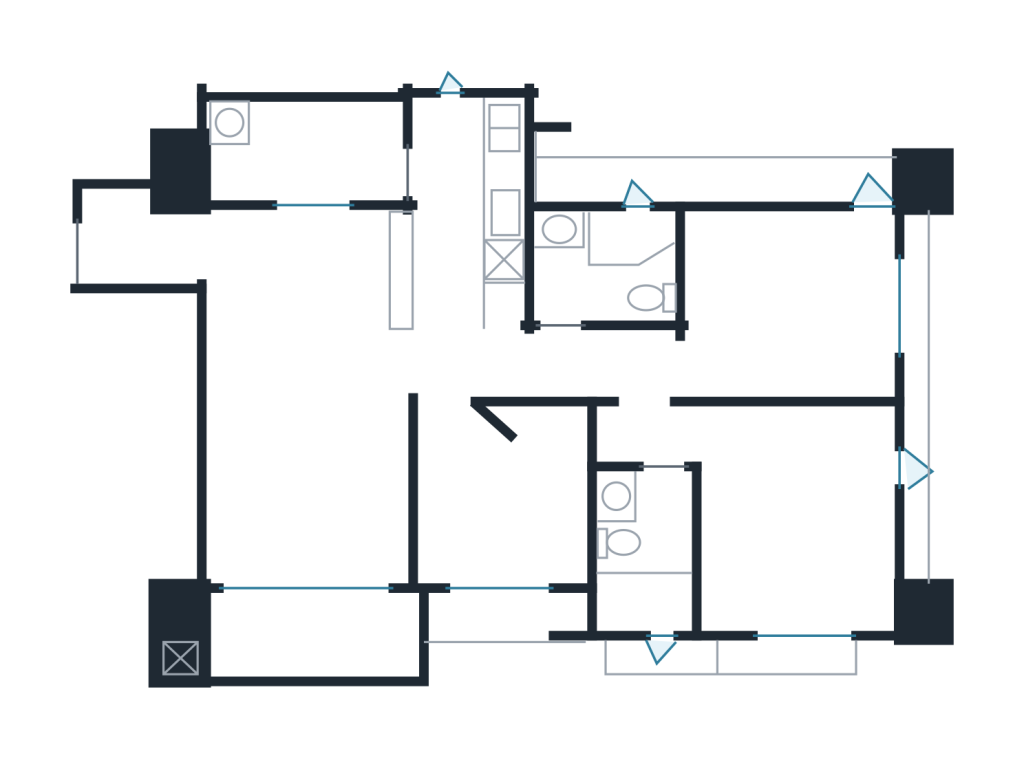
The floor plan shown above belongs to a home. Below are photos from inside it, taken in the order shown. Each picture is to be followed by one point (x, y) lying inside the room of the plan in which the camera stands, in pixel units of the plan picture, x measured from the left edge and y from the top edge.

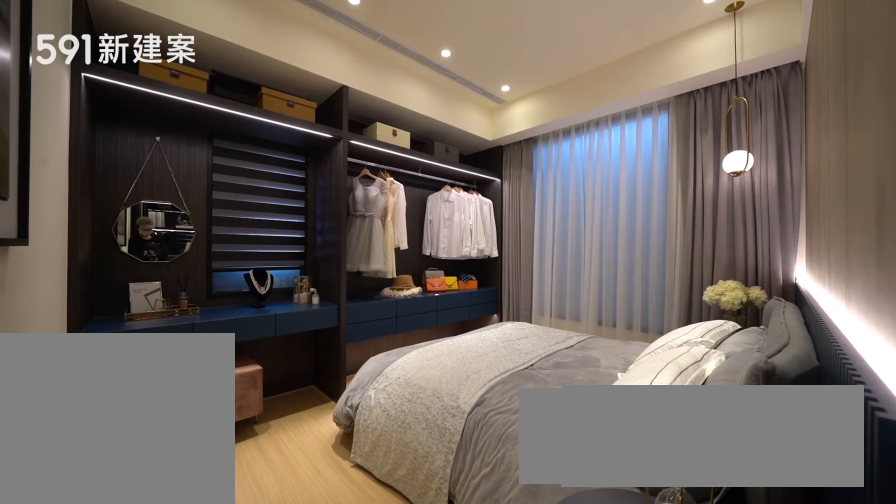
(778, 510)
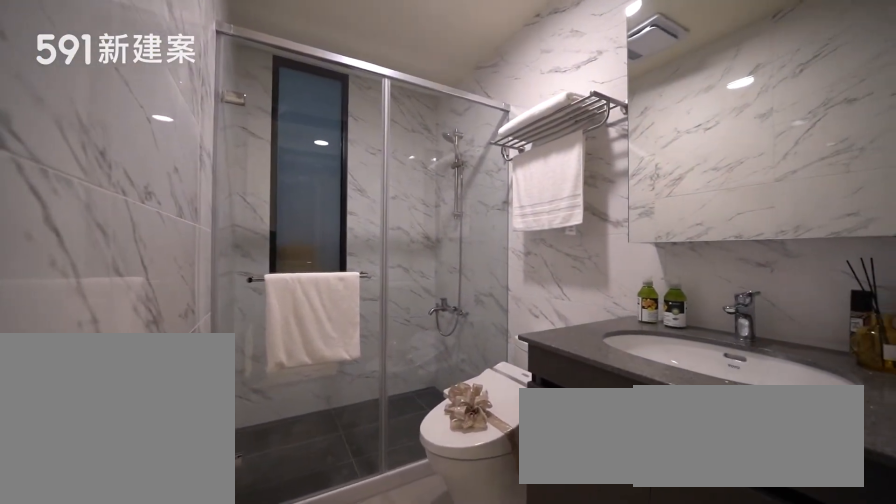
(640, 557)
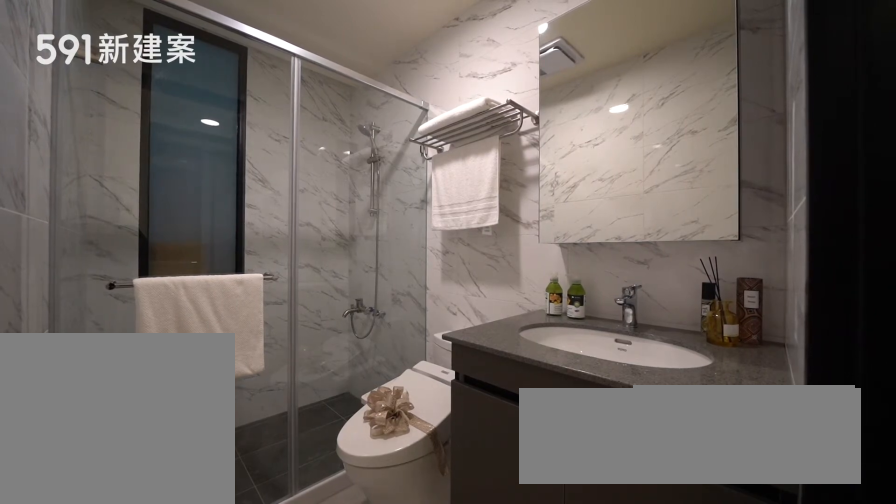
(640, 557)
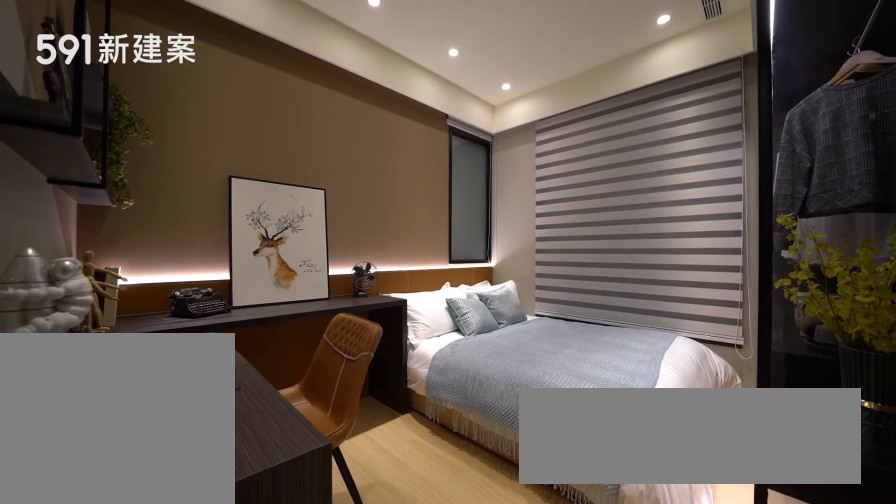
(796, 299)
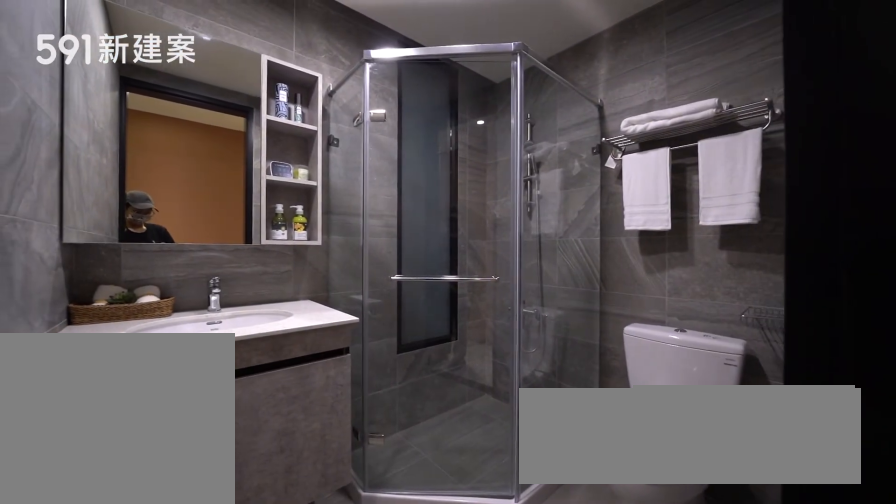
(613, 264)
